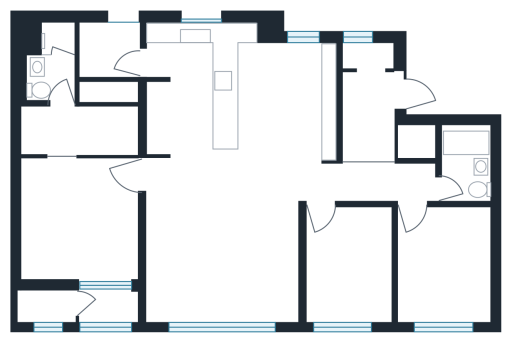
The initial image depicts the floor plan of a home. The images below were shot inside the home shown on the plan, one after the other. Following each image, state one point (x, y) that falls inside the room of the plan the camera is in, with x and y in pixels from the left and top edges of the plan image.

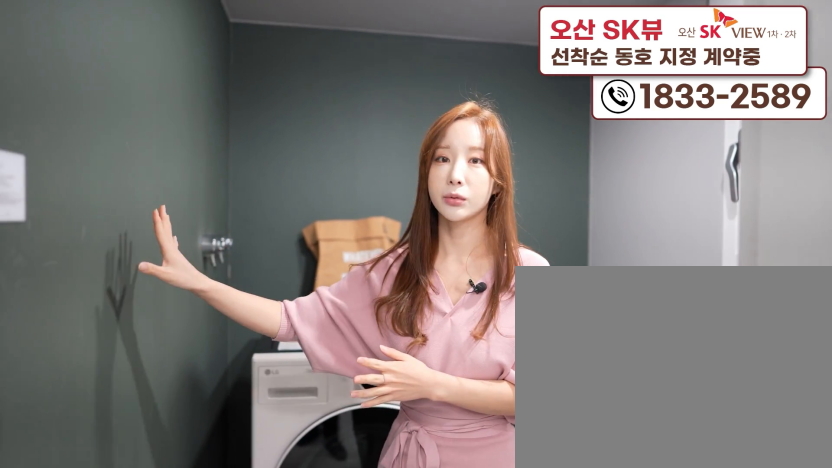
(116, 58)
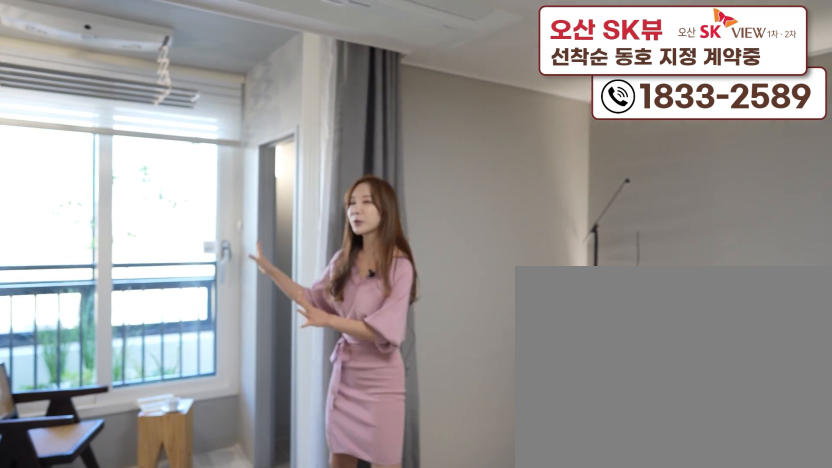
(81, 254)
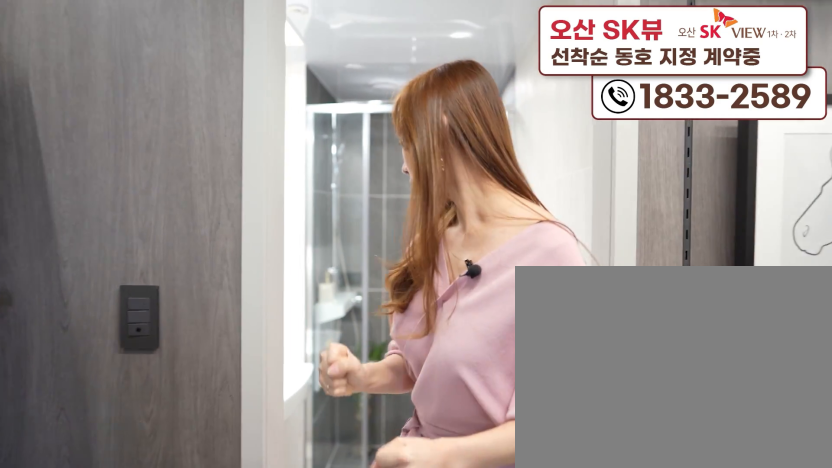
(58, 148)
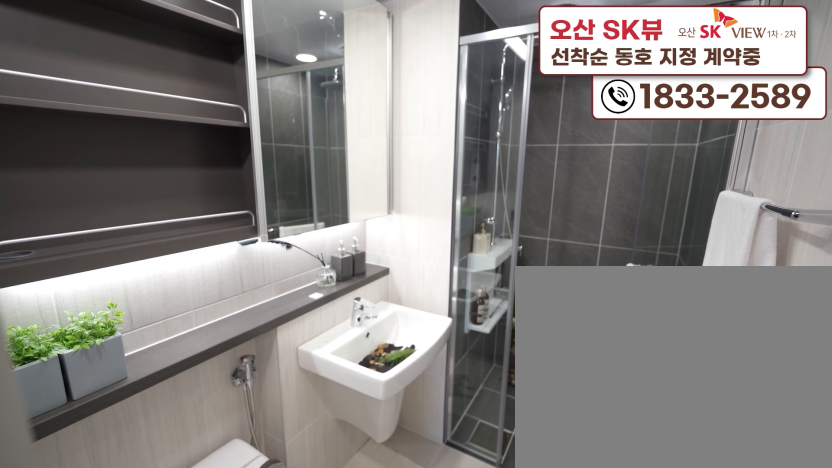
(56, 83)
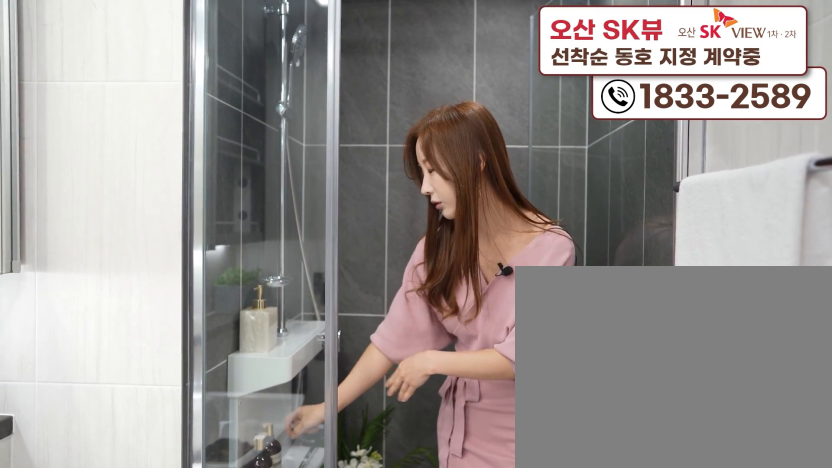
(56, 83)
